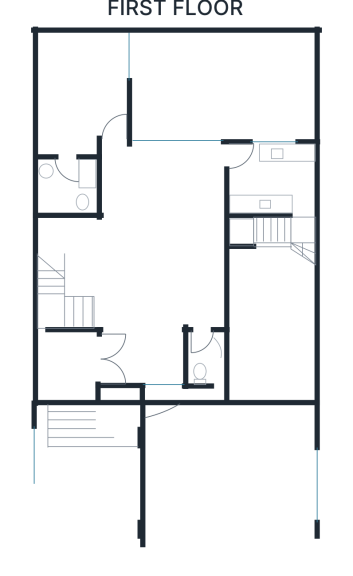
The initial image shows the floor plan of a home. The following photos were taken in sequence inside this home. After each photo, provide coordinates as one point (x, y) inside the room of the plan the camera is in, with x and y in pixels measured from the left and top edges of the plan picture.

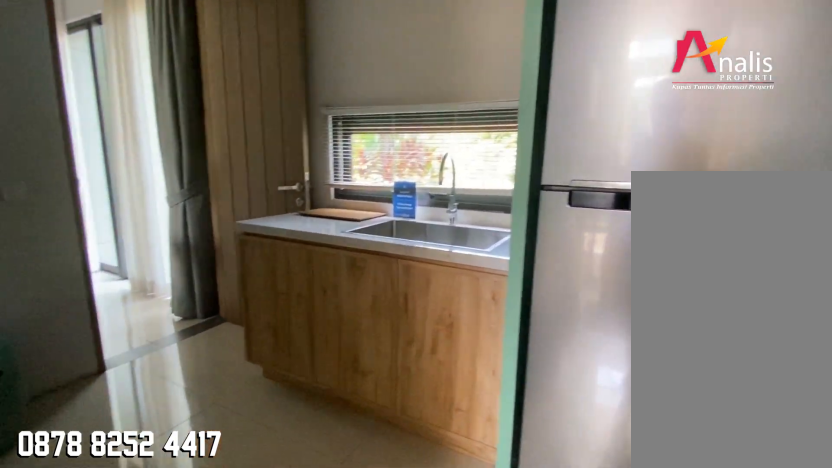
(271, 180)
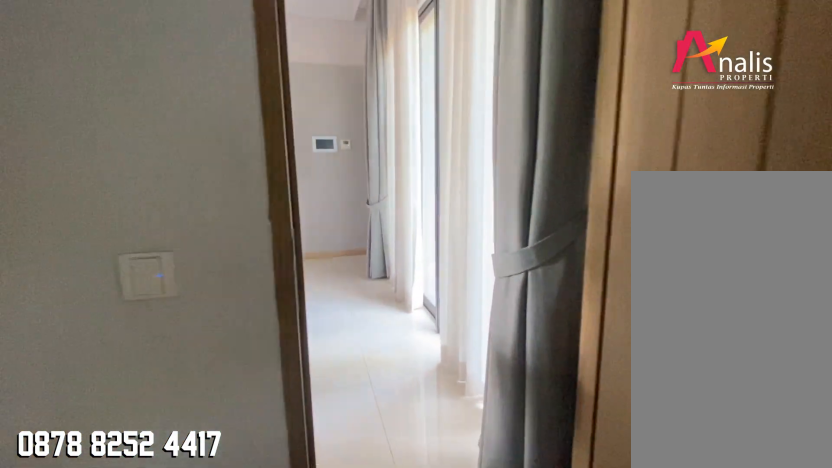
(271, 180)
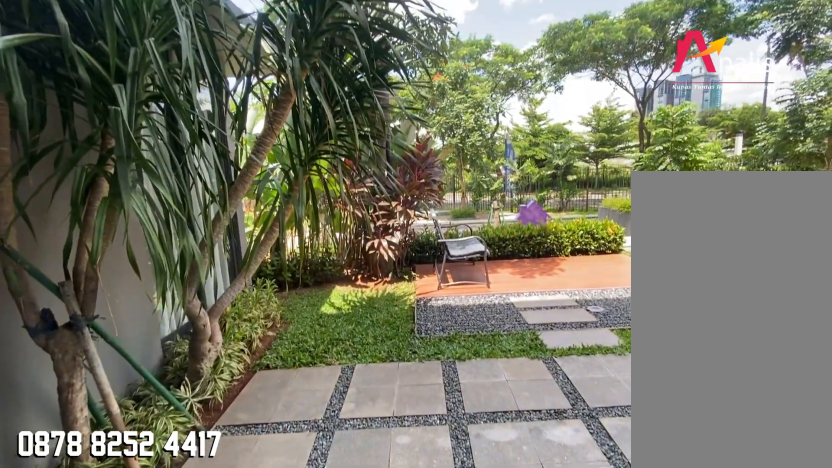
(226, 75)
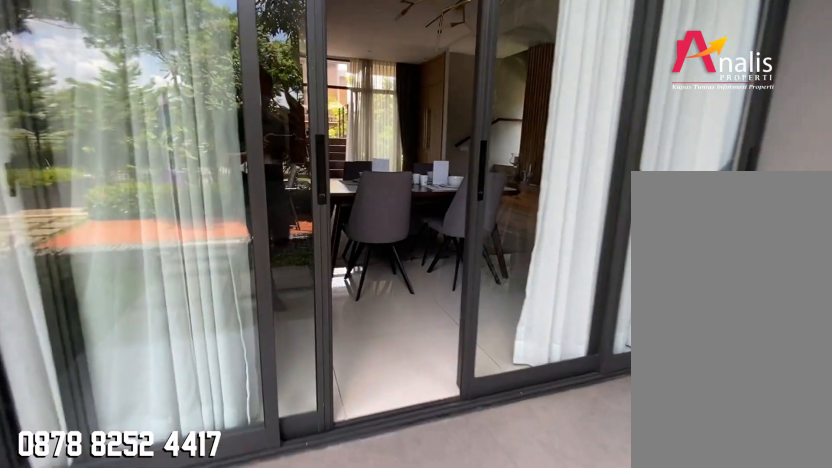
(226, 75)
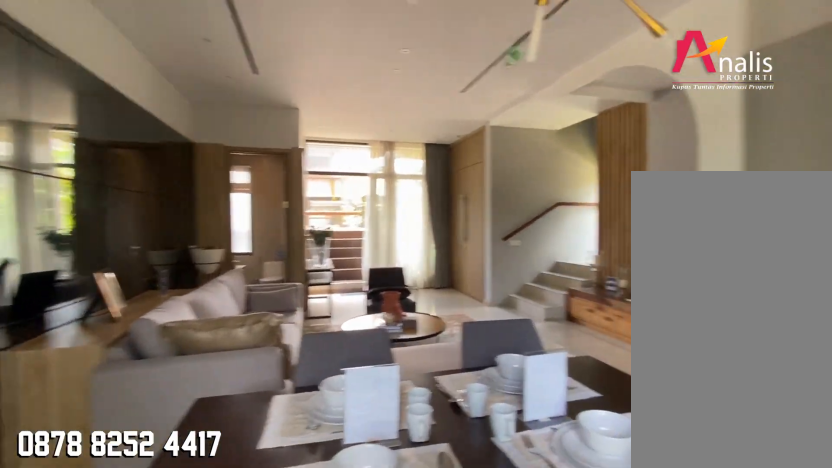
(145, 262)
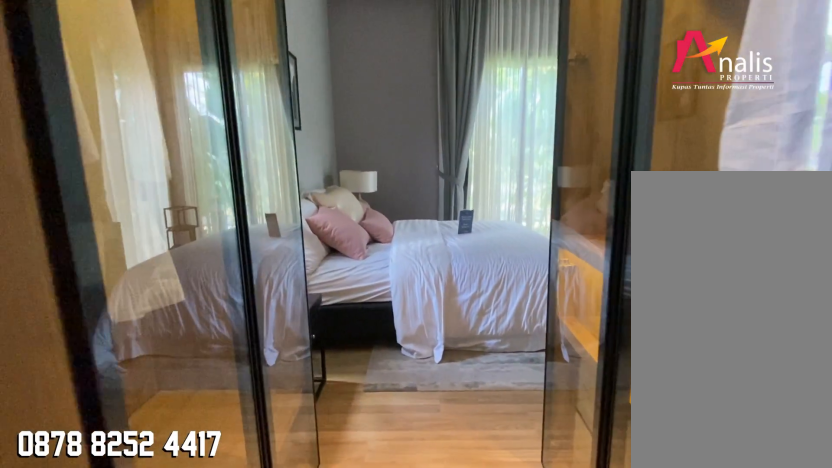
(78, 120)
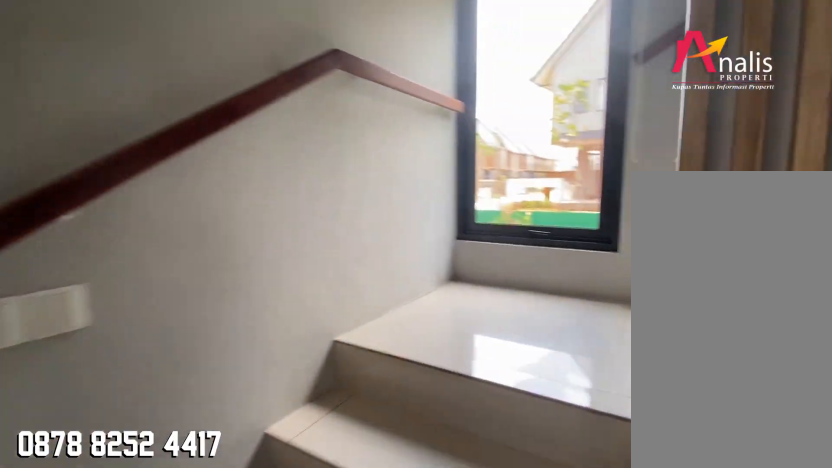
(145, 262)
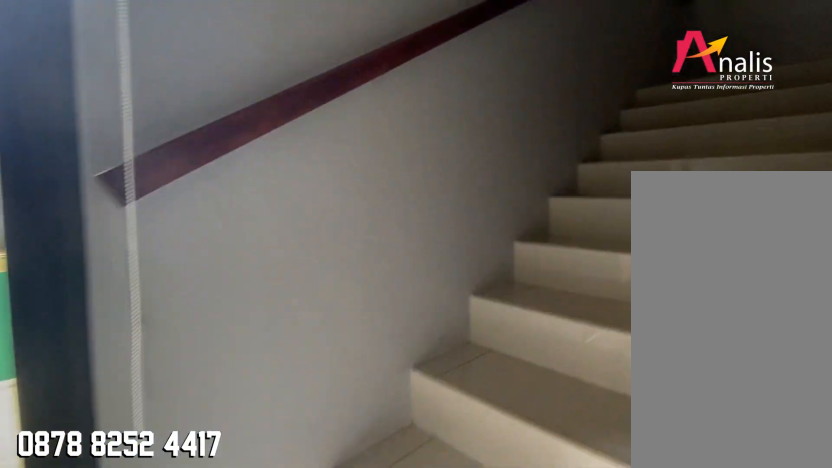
(60, 302)
